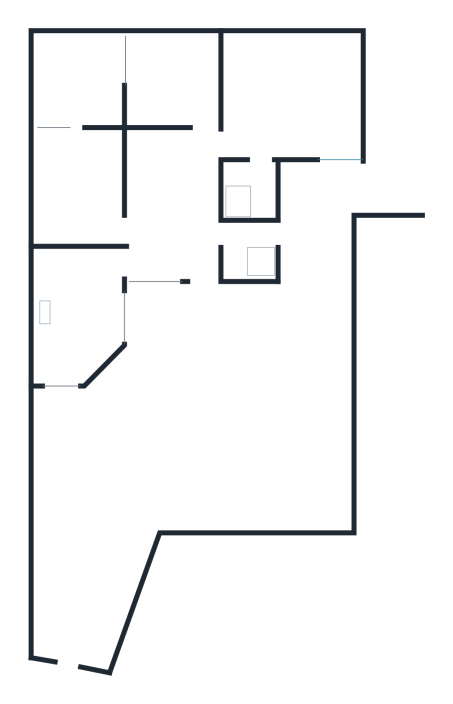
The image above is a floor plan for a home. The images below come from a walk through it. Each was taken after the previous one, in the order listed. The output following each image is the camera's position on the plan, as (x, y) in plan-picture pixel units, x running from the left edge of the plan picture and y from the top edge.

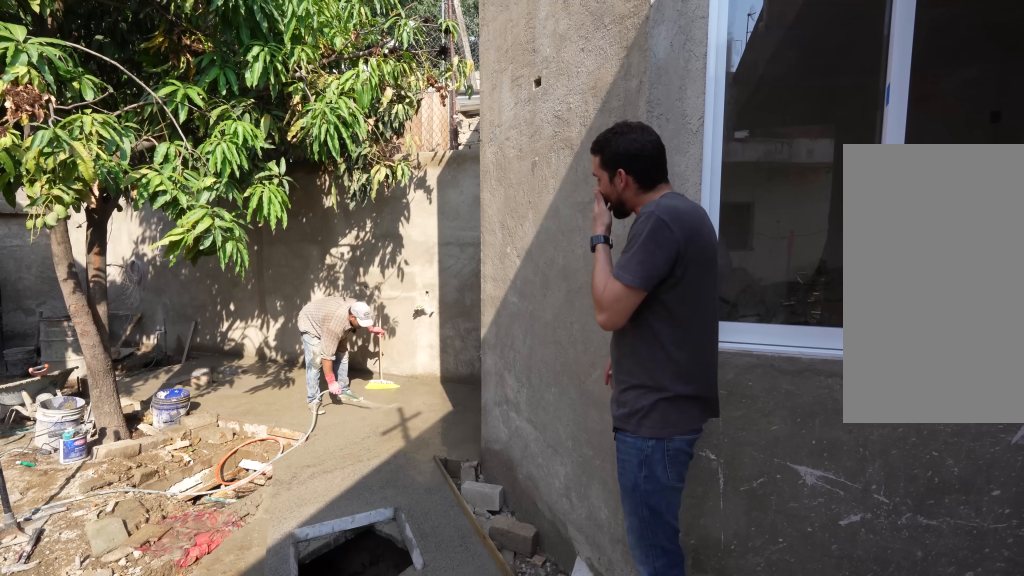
(174, 344)
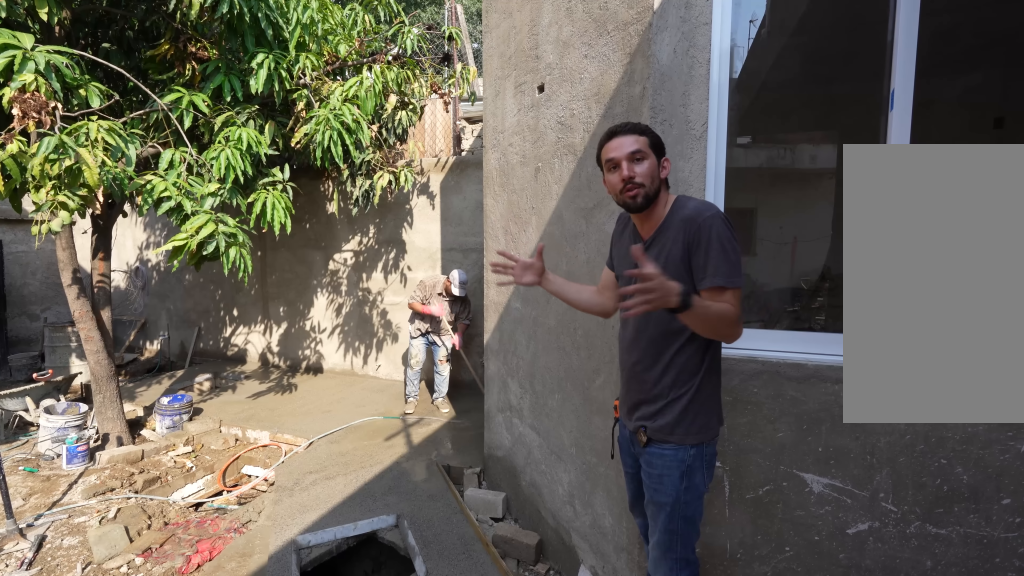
(174, 344)
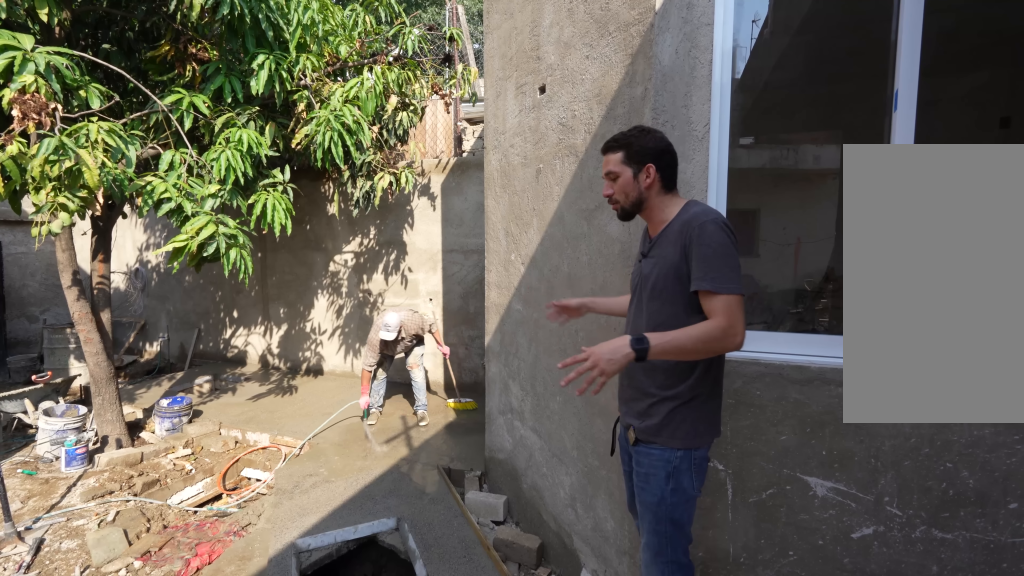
(174, 344)
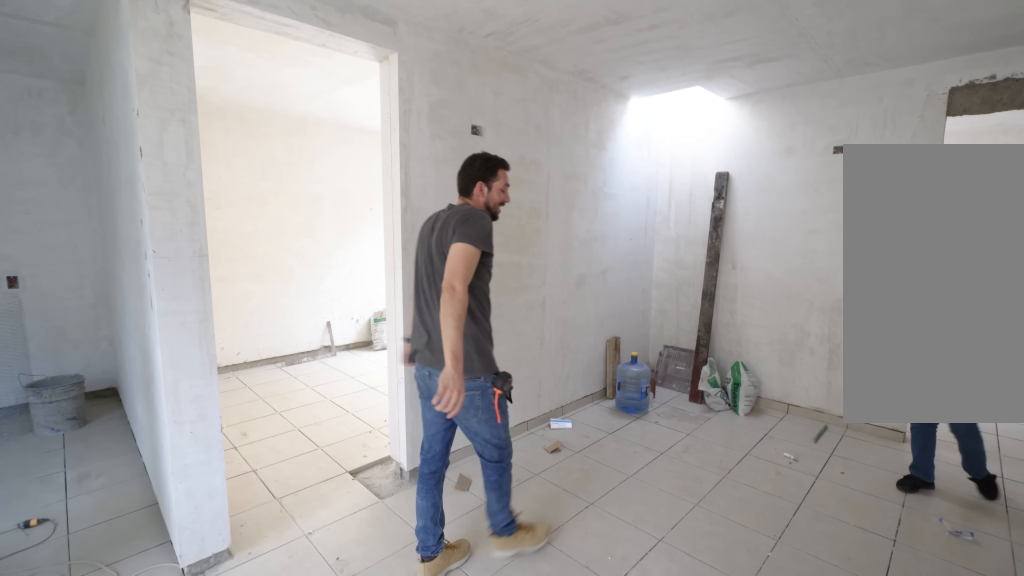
(188, 259)
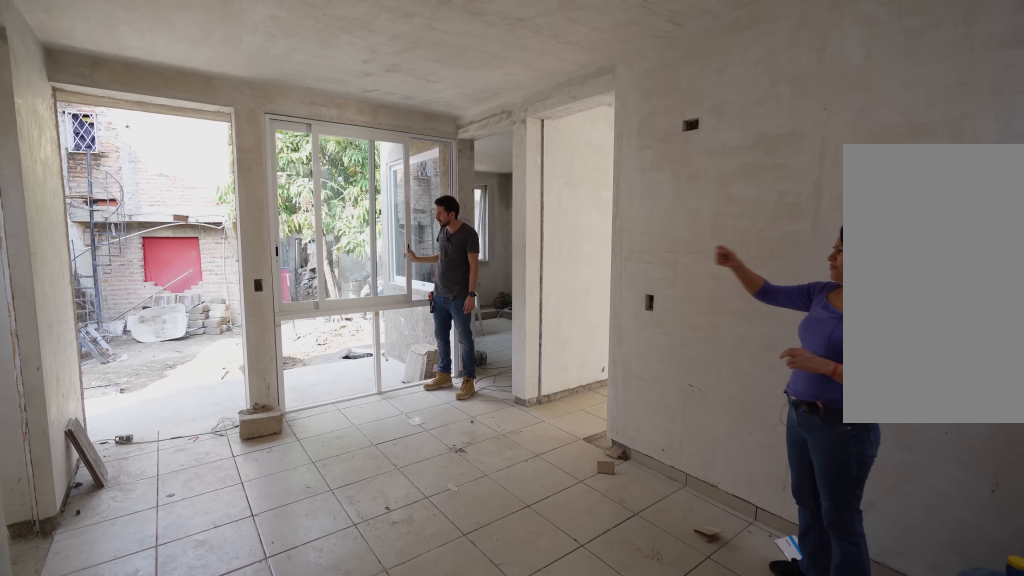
(186, 150)
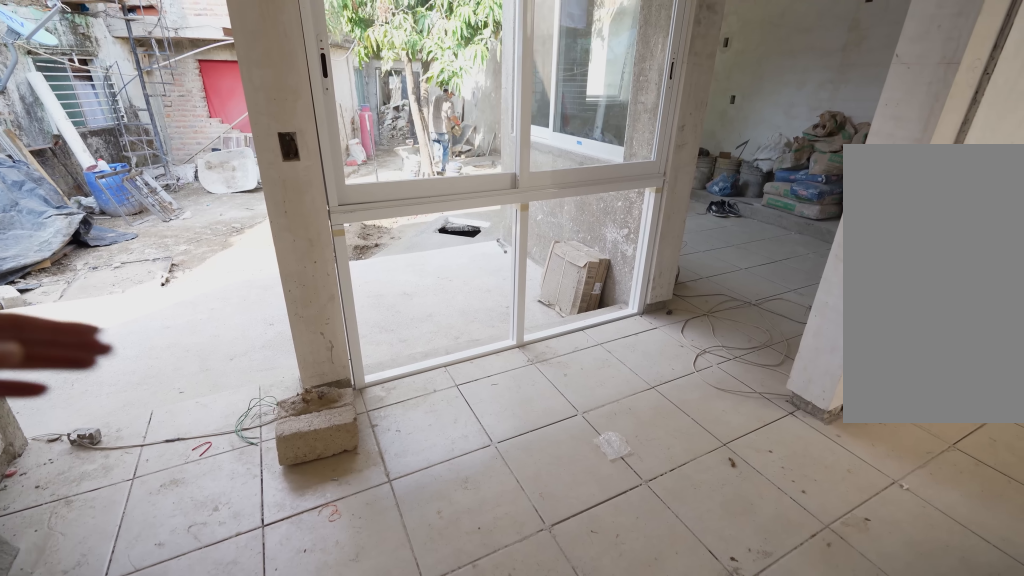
(160, 250)
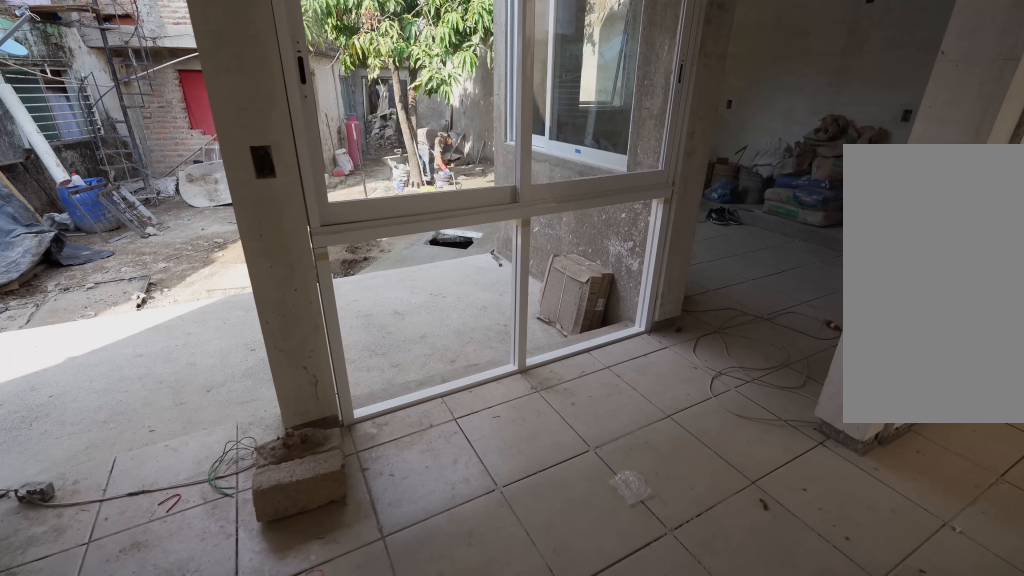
(188, 233)
